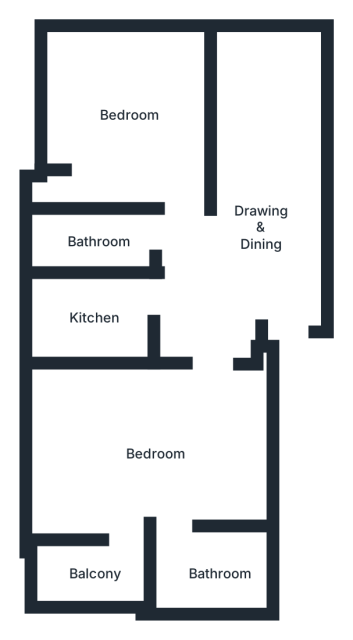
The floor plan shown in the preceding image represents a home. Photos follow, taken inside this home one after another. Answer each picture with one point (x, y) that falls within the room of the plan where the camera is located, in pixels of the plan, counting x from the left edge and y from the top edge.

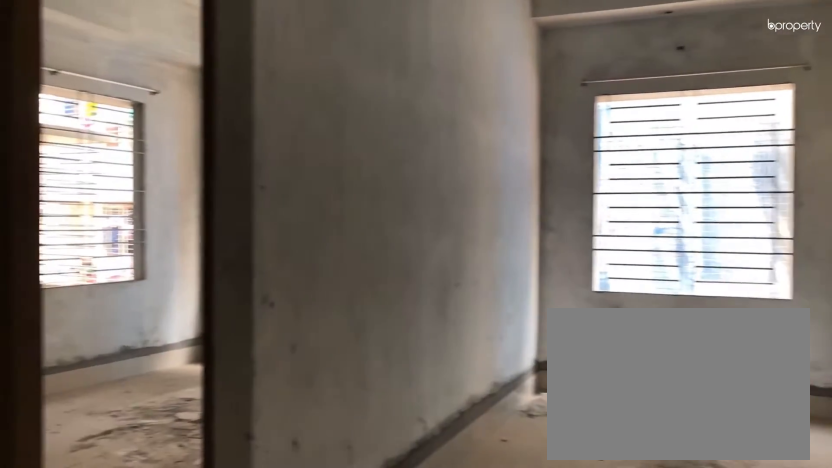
(256, 219)
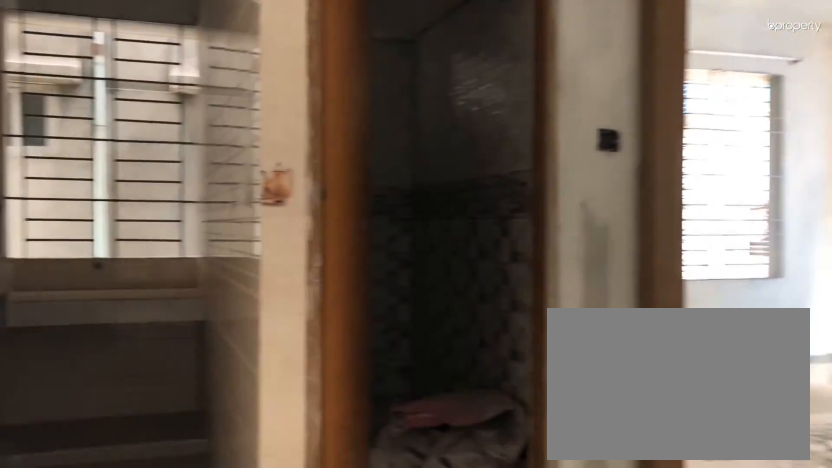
(256, 219)
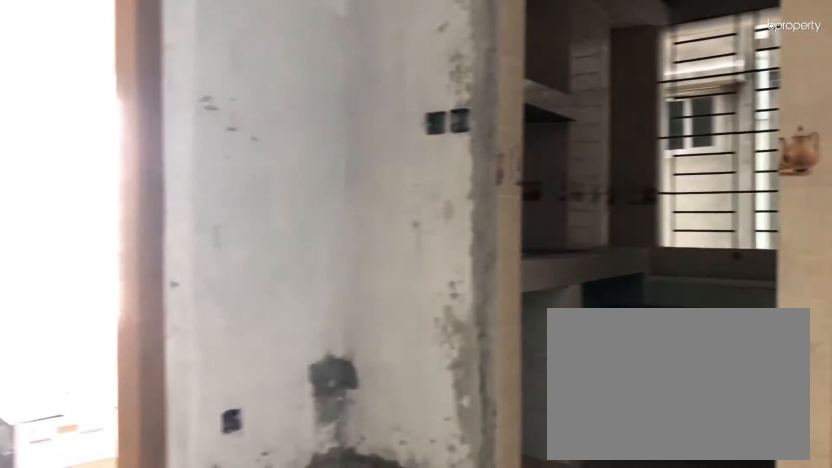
(257, 218)
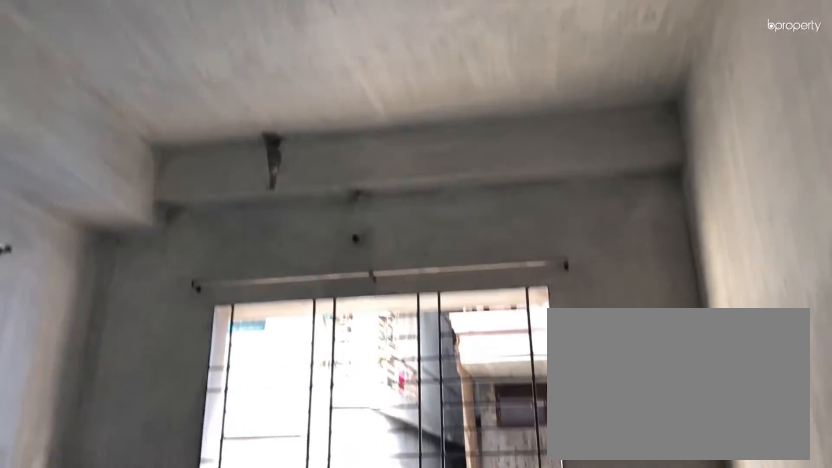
(121, 105)
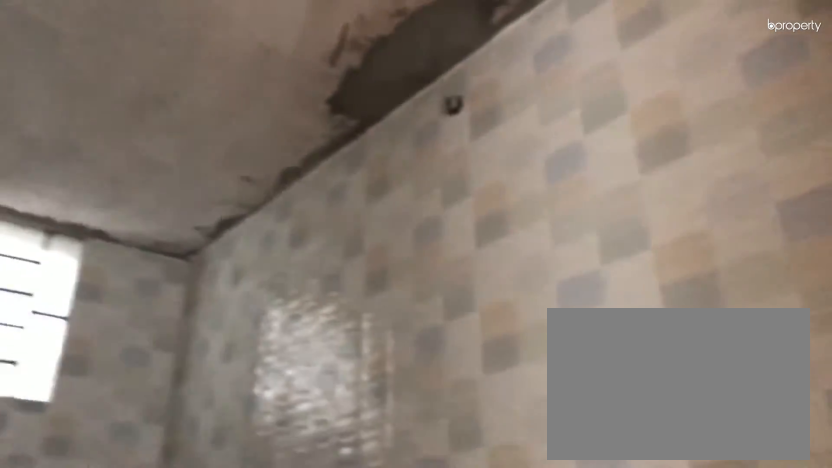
(98, 239)
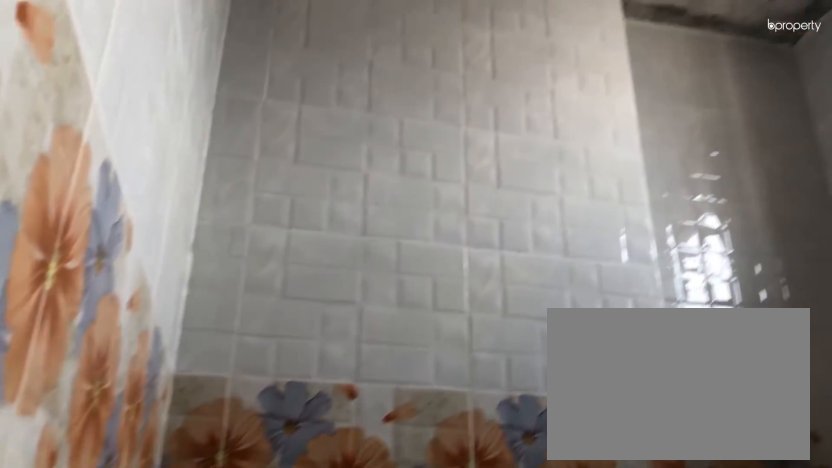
(221, 569)
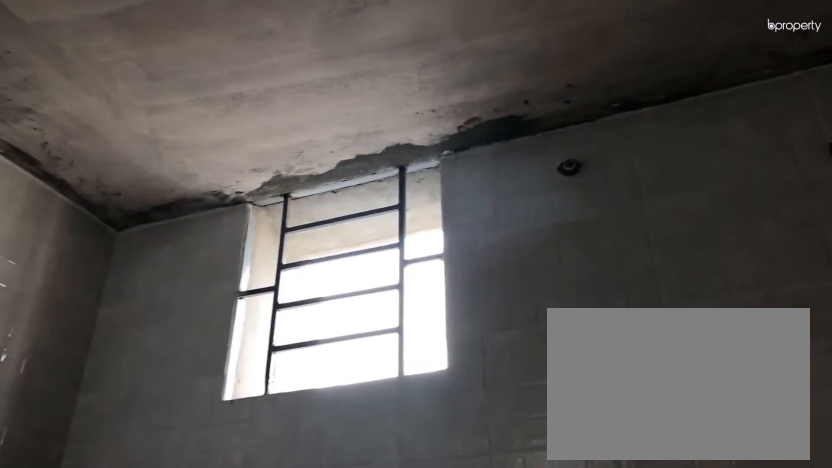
(221, 569)
